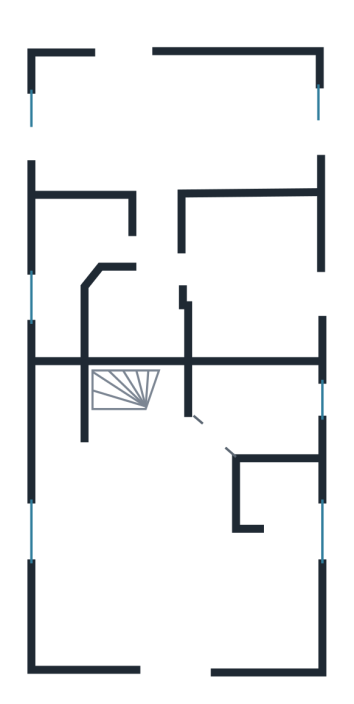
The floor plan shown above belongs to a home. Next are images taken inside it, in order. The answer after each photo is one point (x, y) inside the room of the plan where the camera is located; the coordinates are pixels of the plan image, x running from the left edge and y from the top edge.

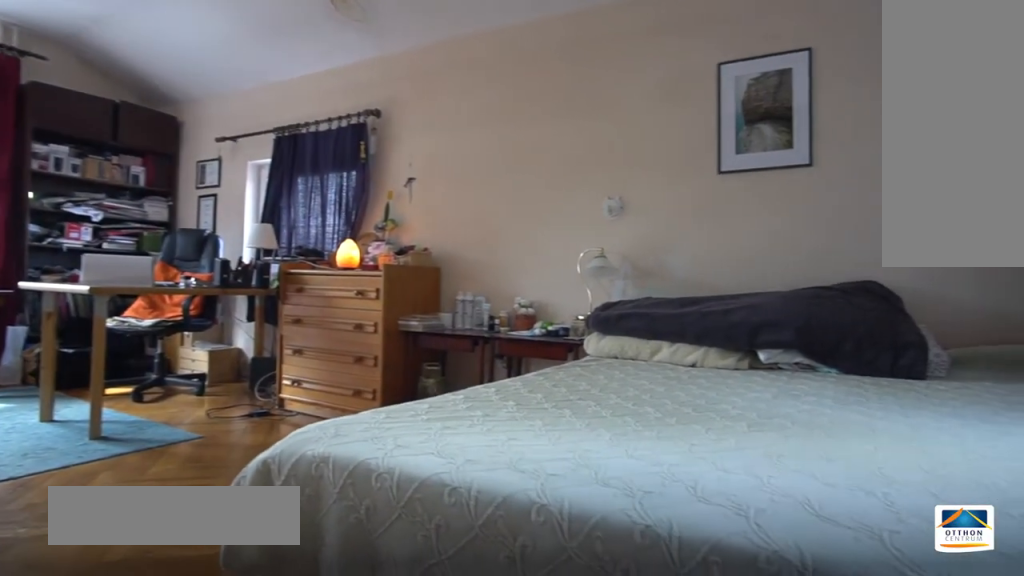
(194, 130)
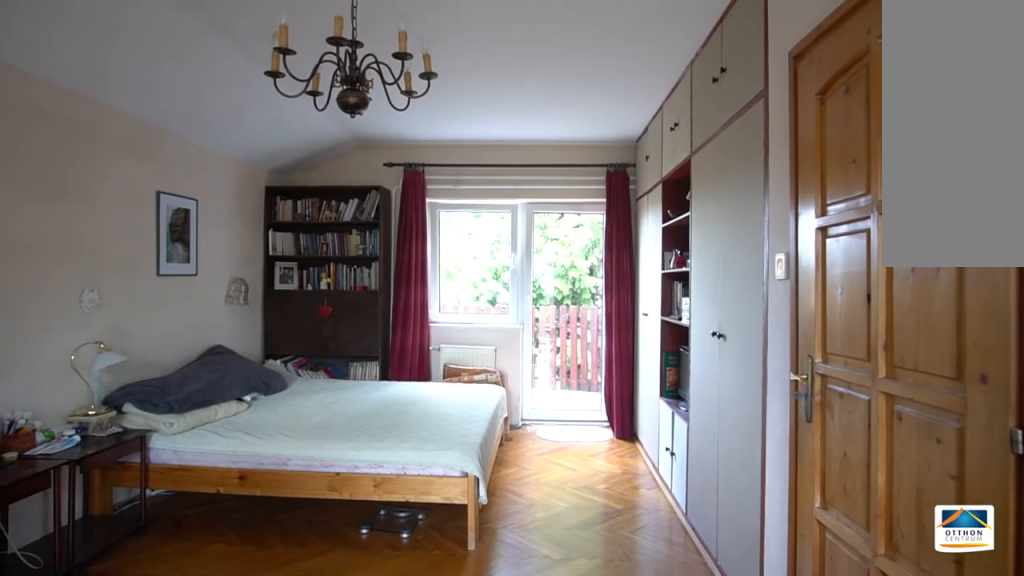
(194, 130)
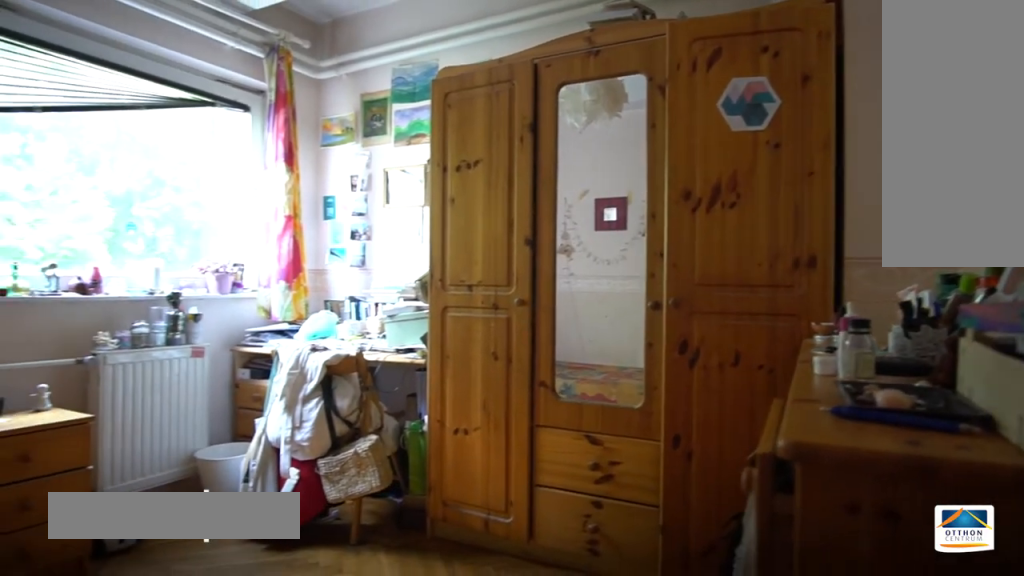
(251, 270)
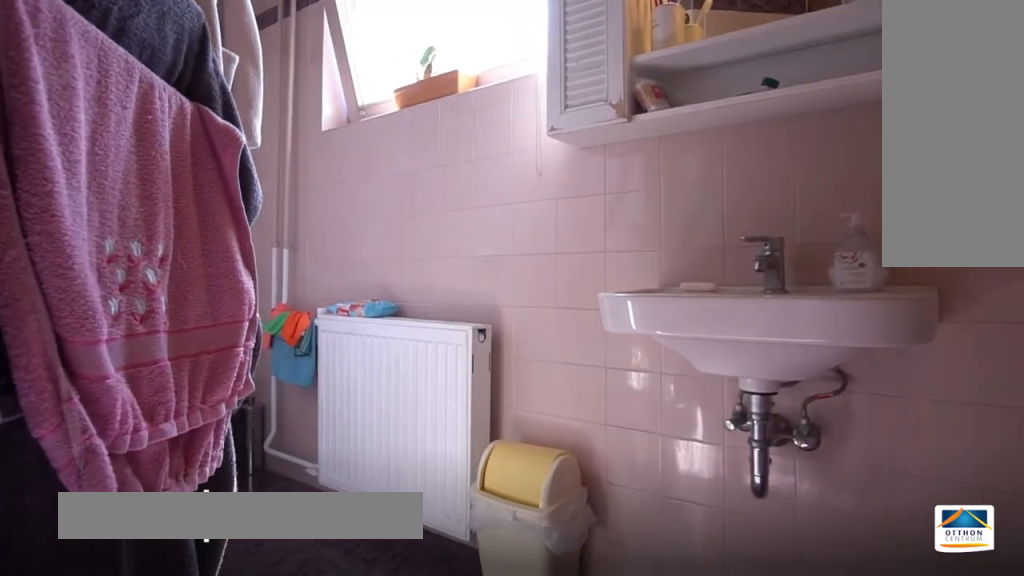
(72, 242)
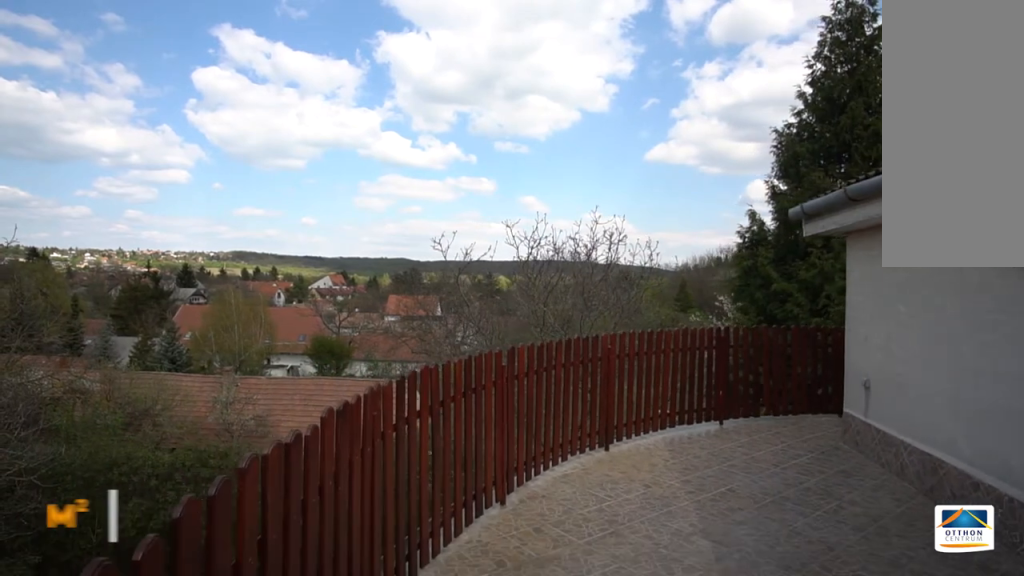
(186, 28)
